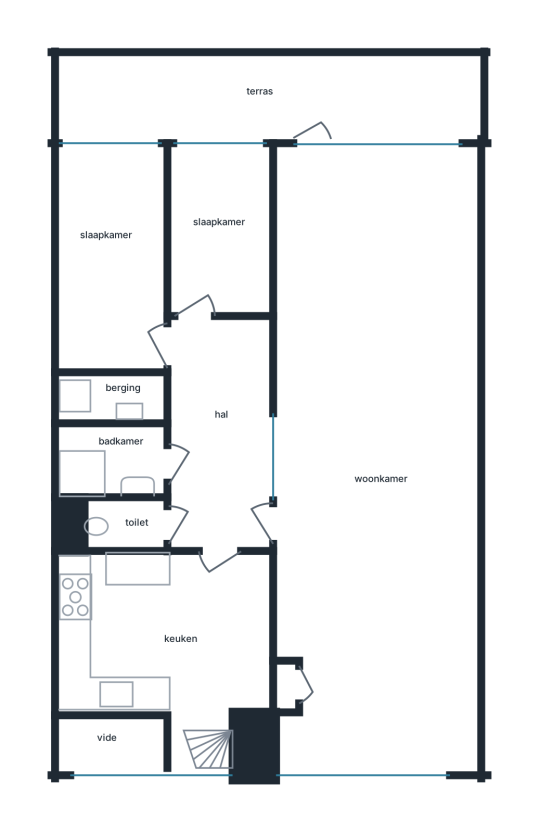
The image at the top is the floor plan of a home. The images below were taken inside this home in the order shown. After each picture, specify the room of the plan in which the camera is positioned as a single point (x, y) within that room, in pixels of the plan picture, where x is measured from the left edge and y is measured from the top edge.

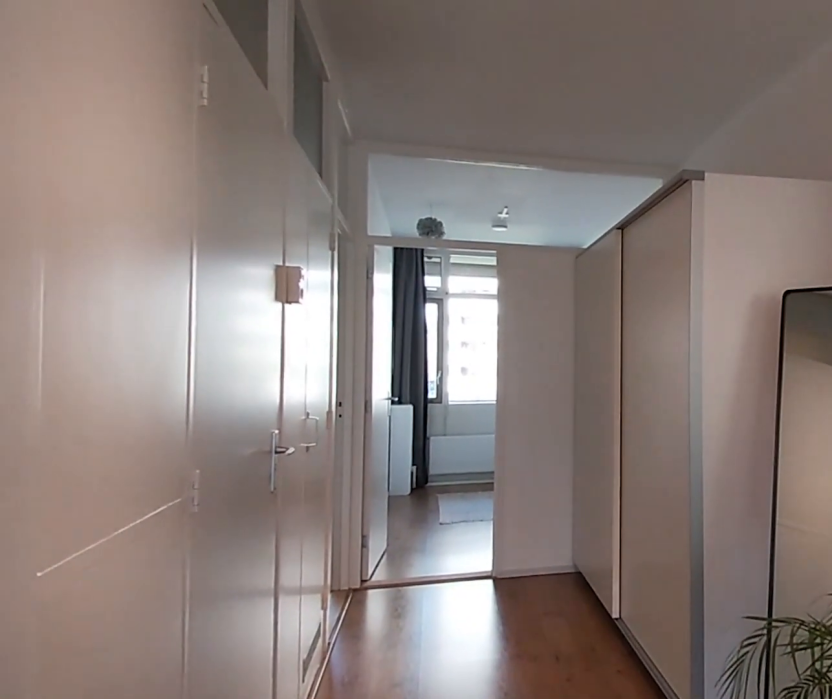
(220, 434)
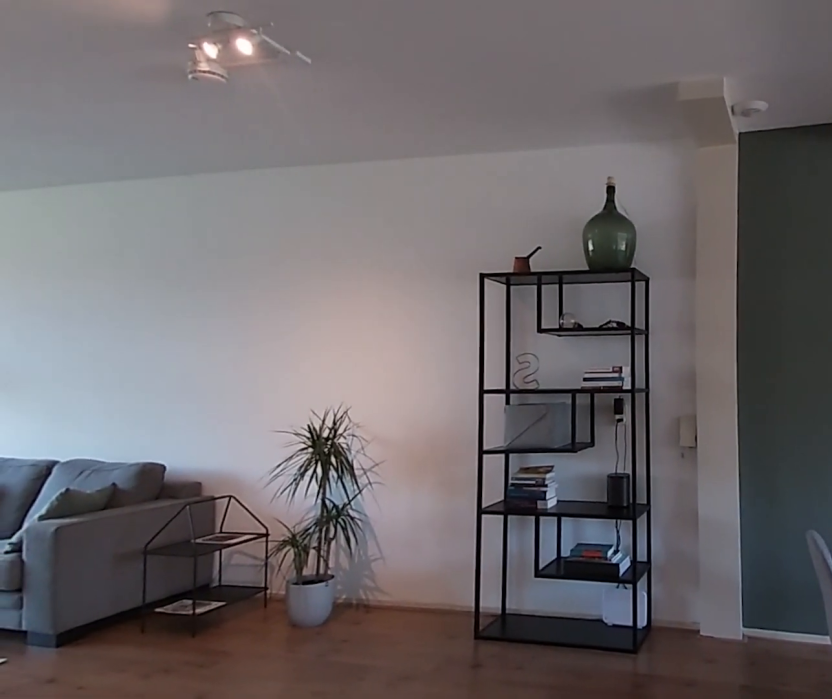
(388, 302)
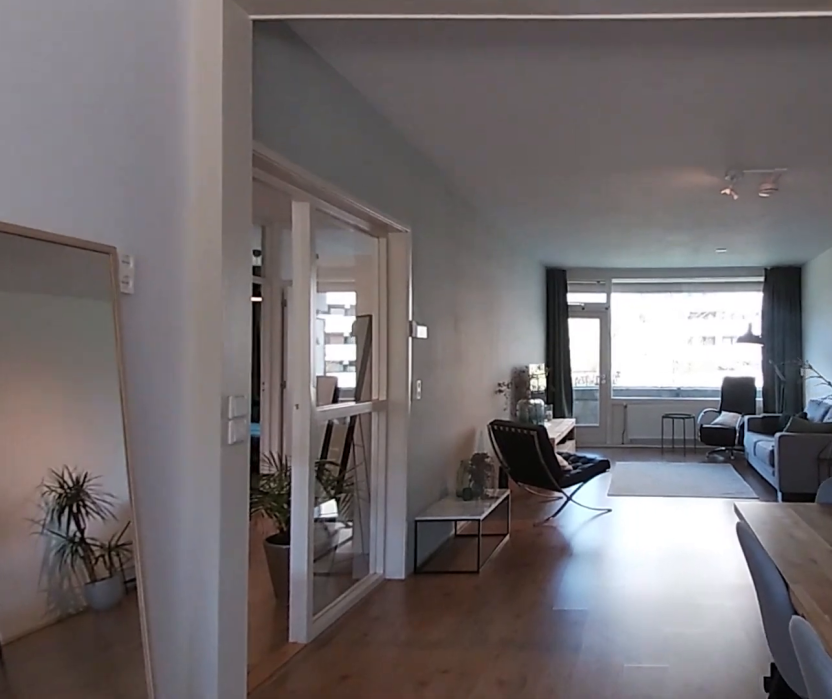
(388, 302)
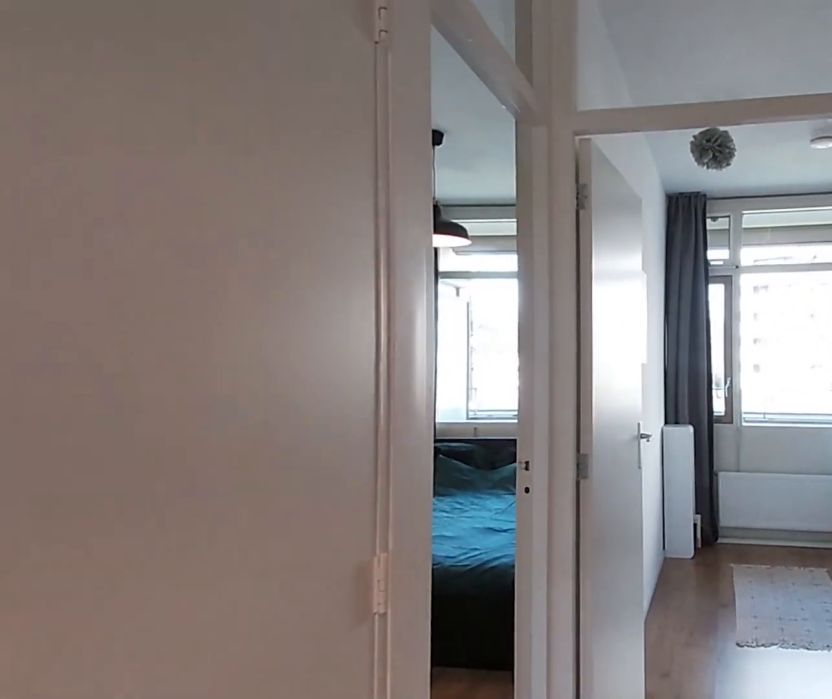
(220, 436)
